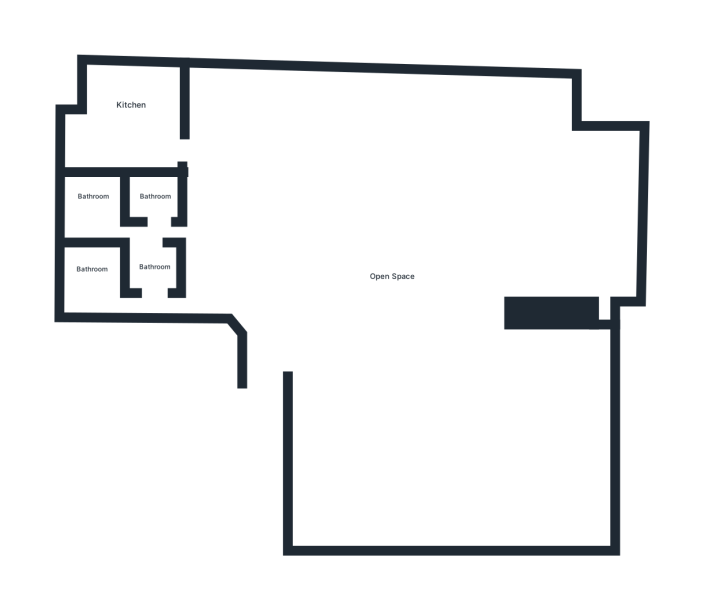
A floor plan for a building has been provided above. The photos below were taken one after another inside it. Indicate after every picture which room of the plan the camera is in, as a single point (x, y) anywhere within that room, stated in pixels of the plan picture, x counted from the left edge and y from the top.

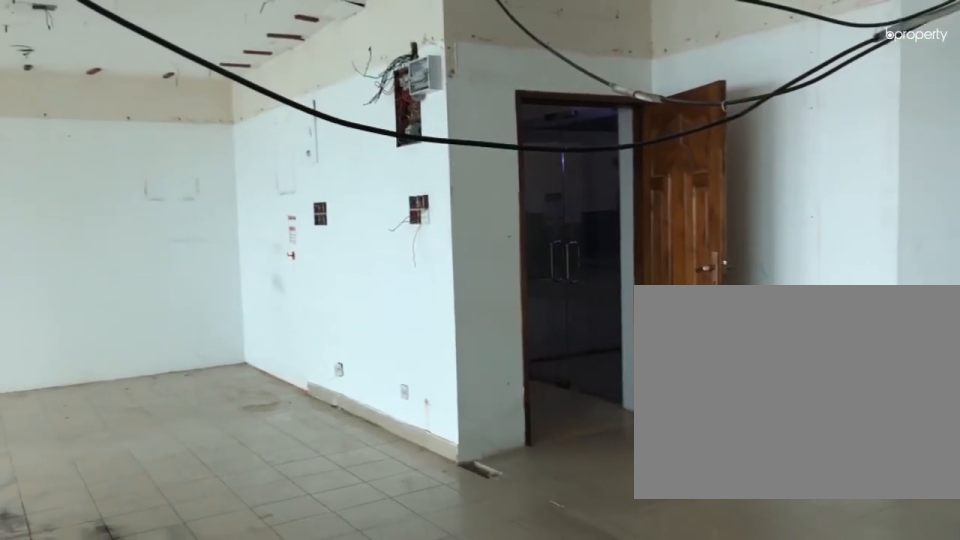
(373, 249)
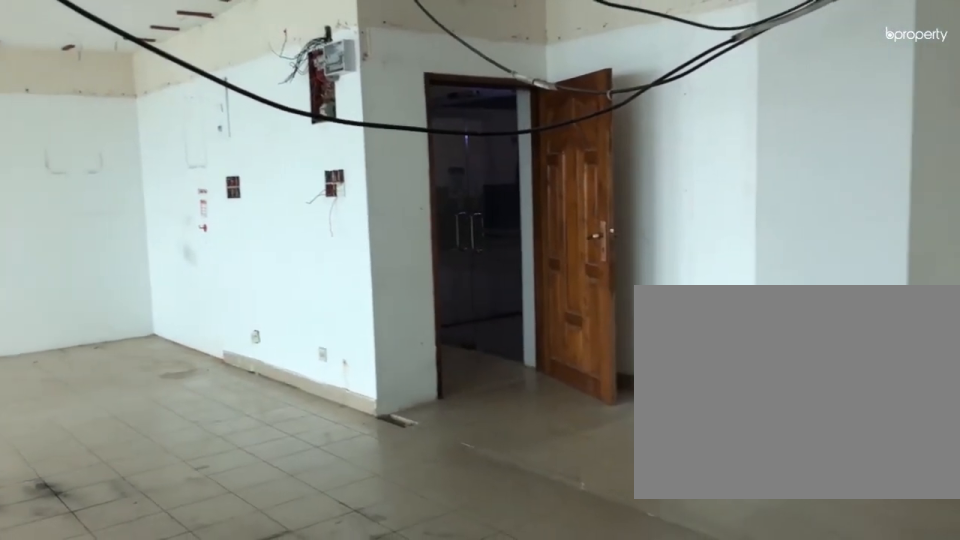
(373, 249)
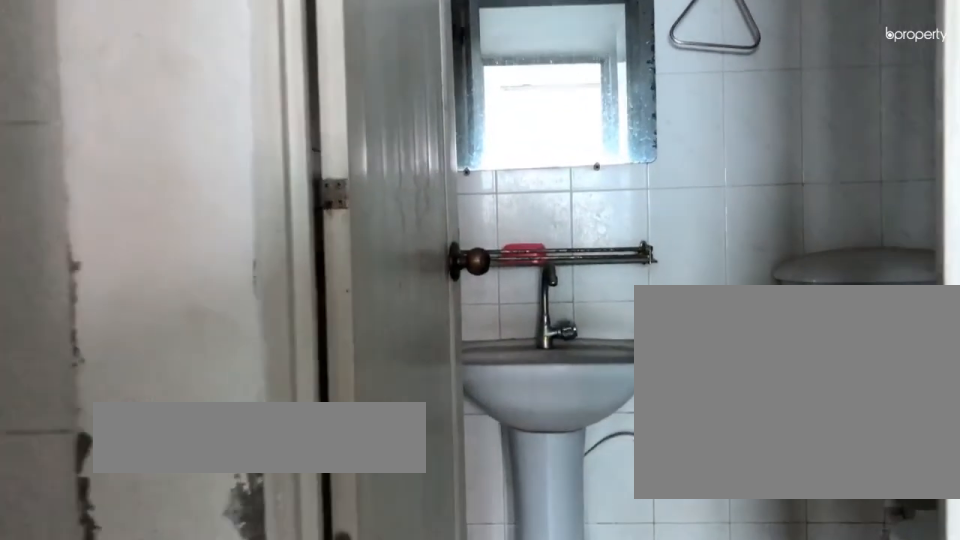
(159, 230)
